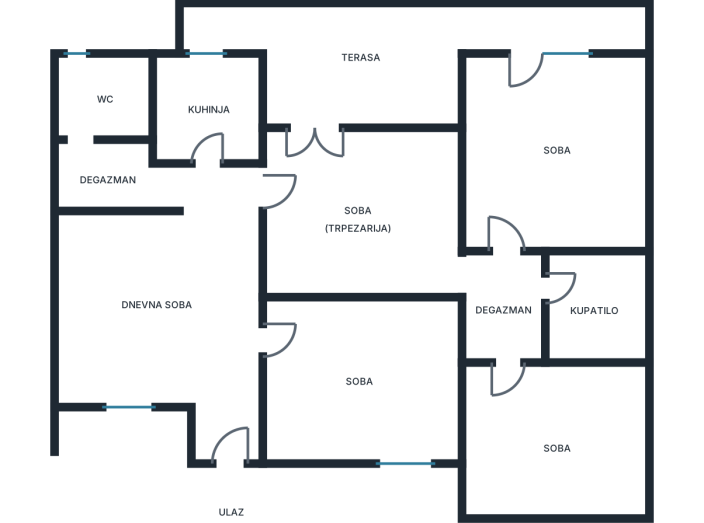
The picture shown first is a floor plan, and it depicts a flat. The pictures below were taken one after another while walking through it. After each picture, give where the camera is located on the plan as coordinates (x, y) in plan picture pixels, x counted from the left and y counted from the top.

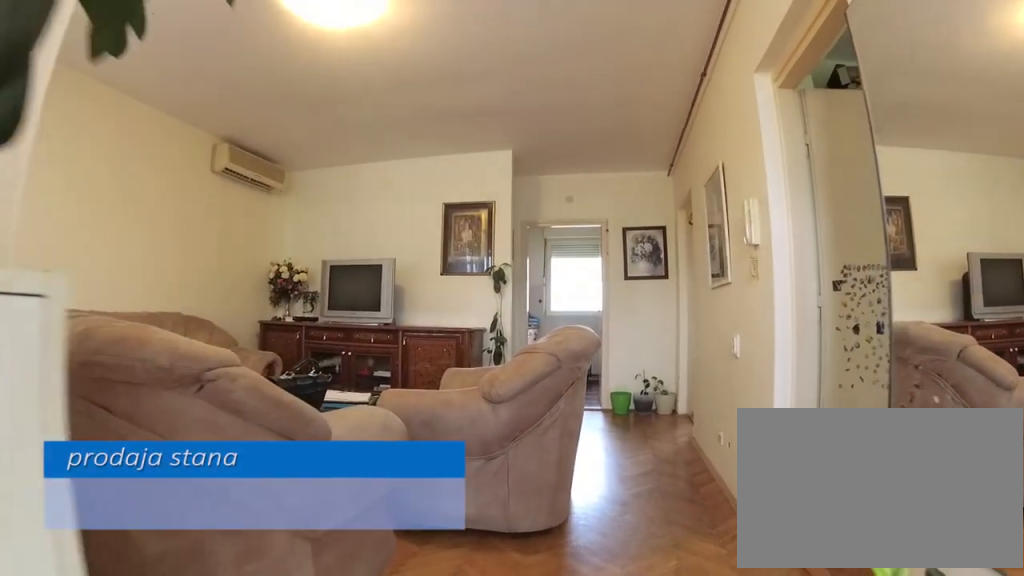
(224, 434)
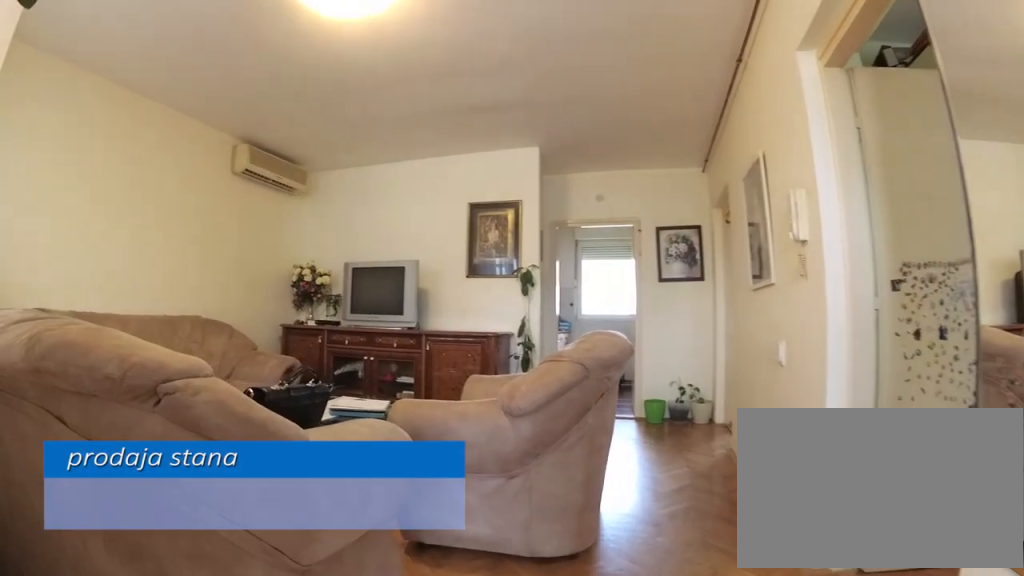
(224, 422)
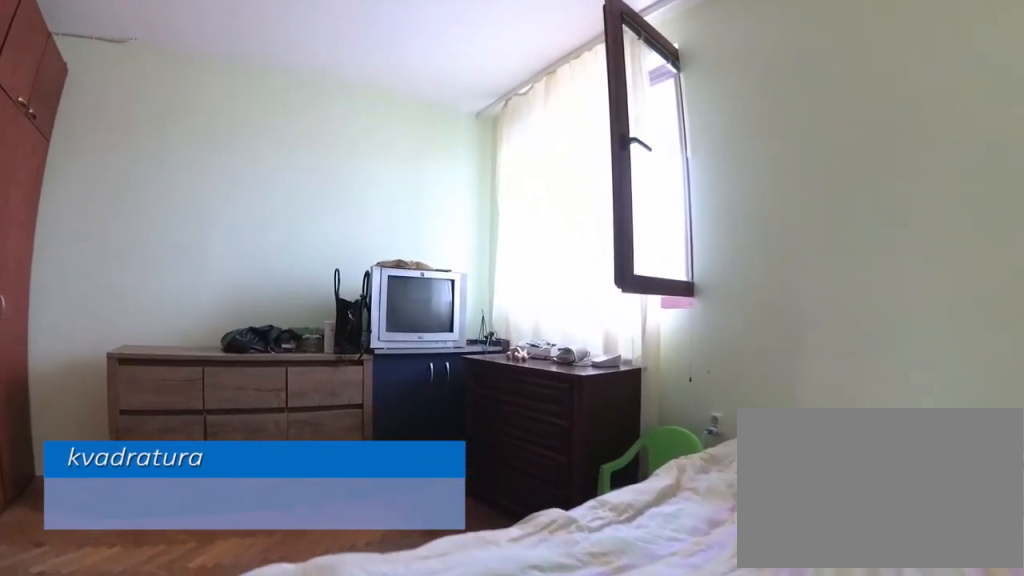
(326, 345)
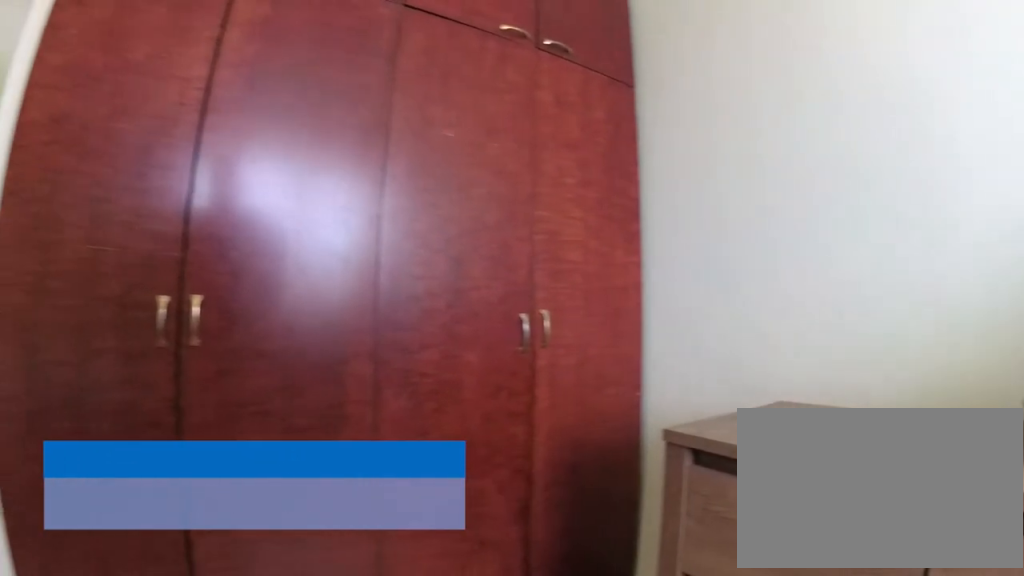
(407, 398)
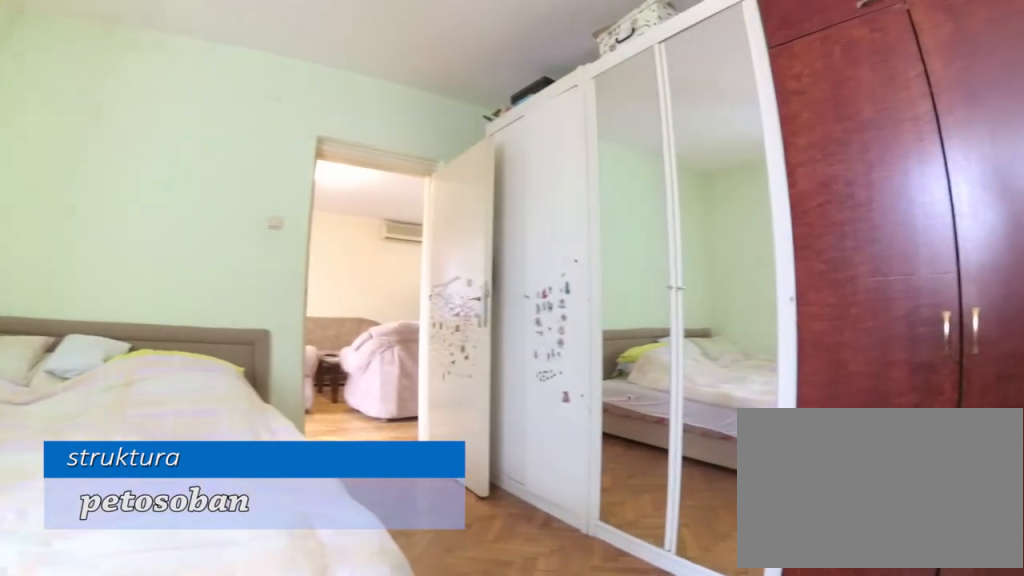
(435, 380)
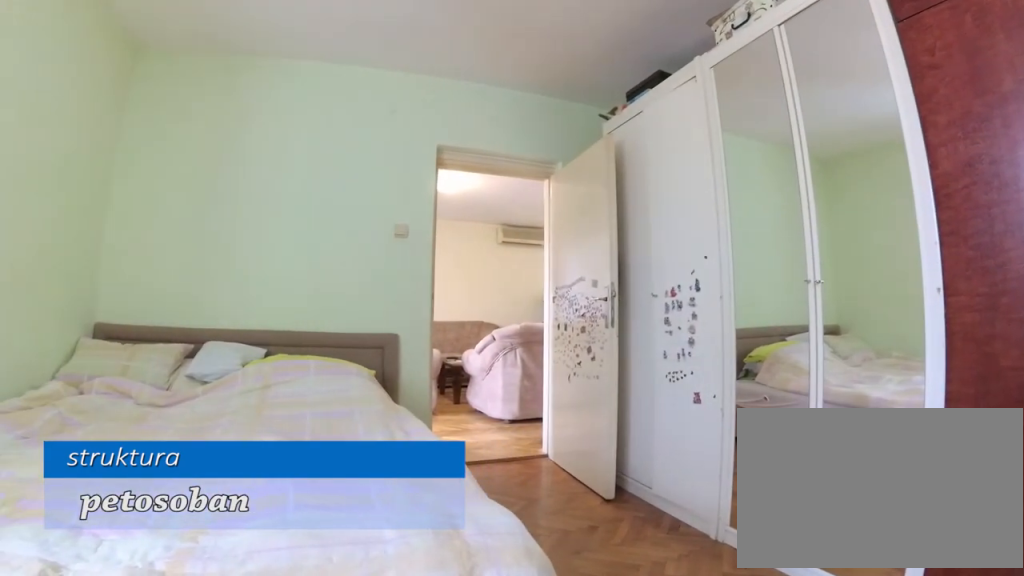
(433, 368)
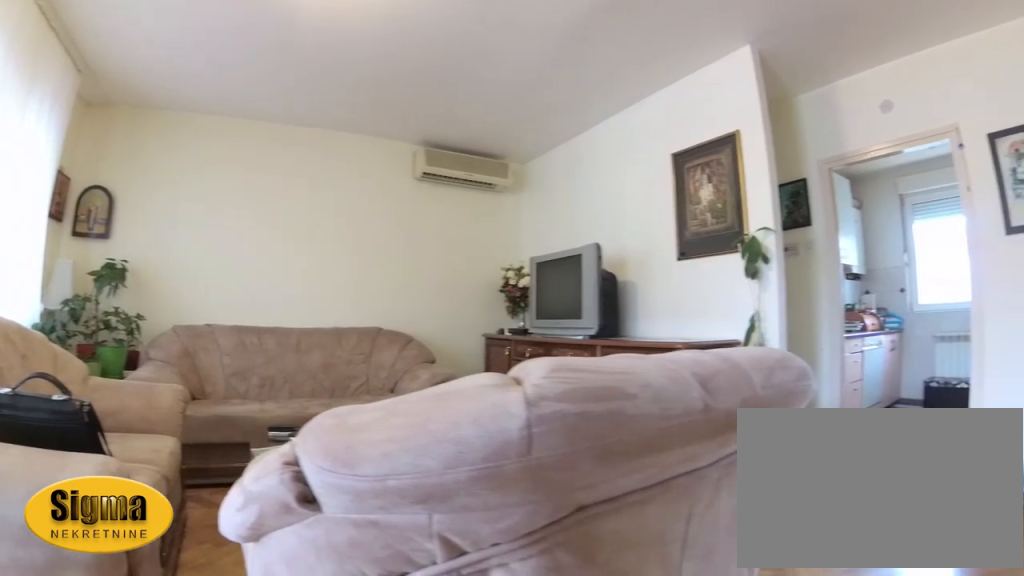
(250, 362)
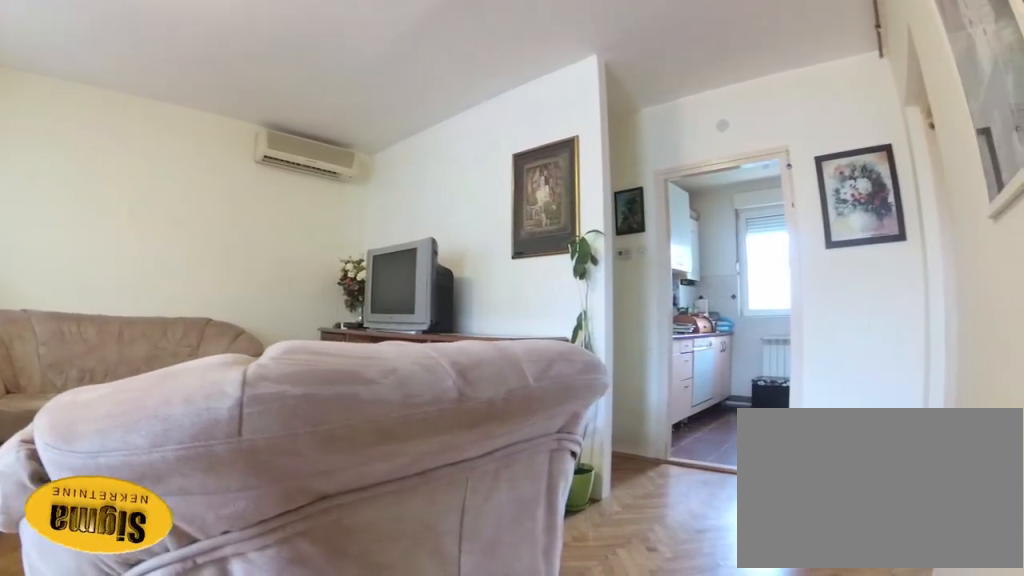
(240, 367)
